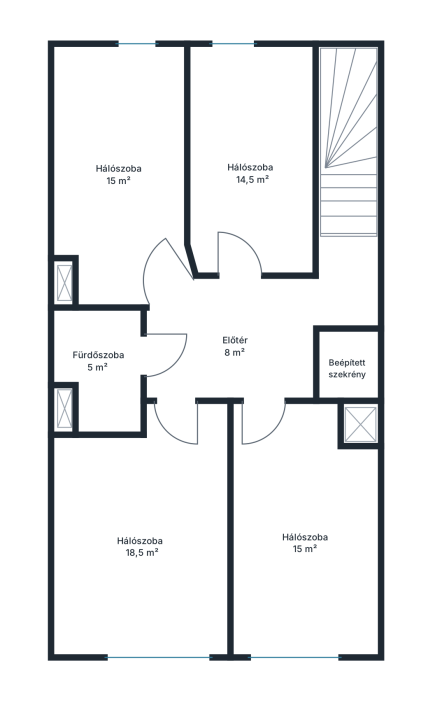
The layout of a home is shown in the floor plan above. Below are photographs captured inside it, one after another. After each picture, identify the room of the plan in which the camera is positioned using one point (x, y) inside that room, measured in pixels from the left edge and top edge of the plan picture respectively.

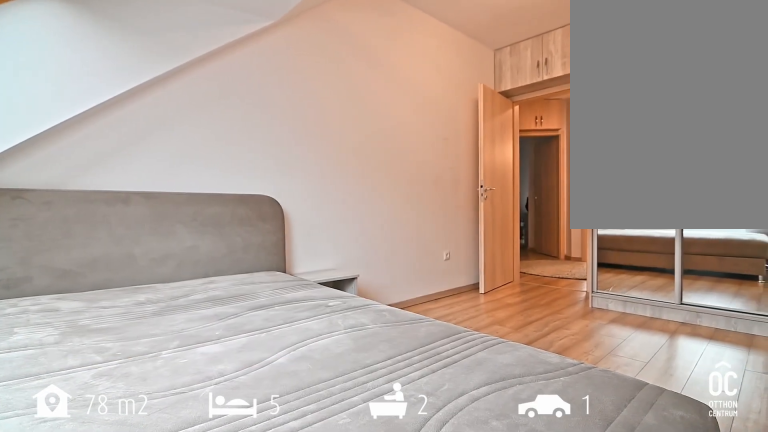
(310, 544)
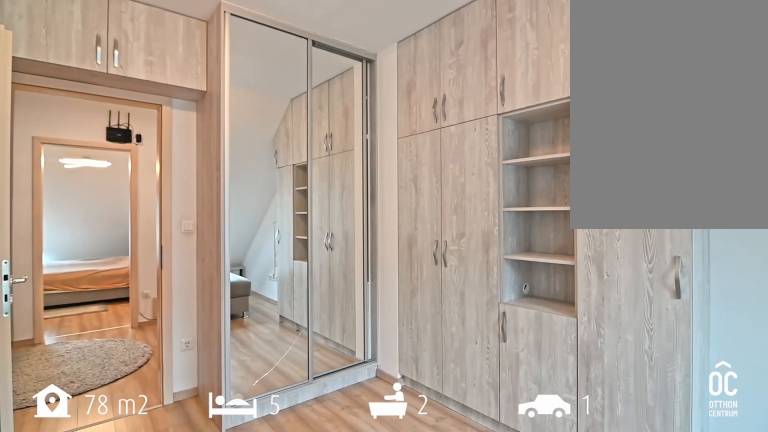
(310, 544)
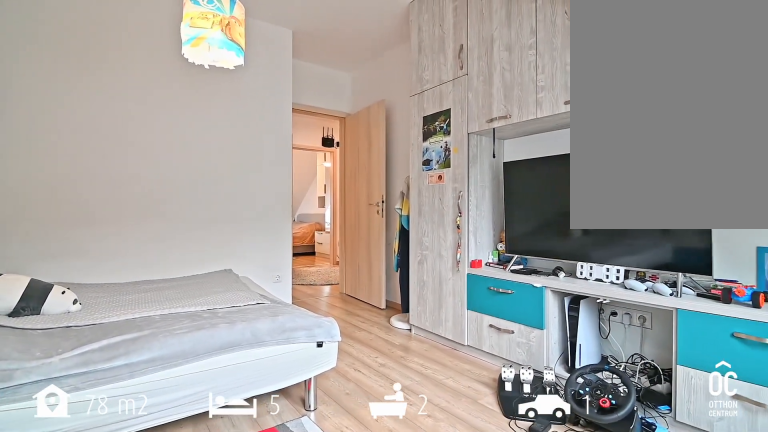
(140, 544)
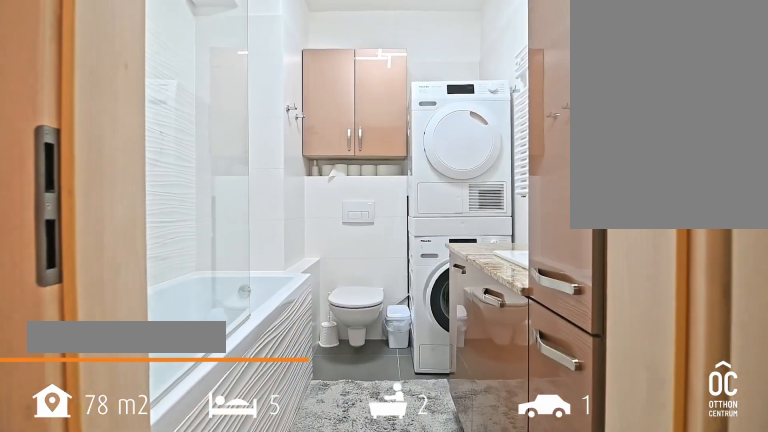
(99, 363)
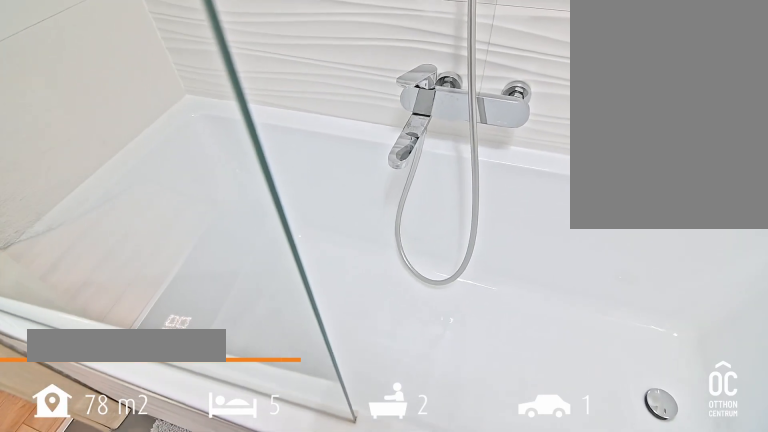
(99, 363)
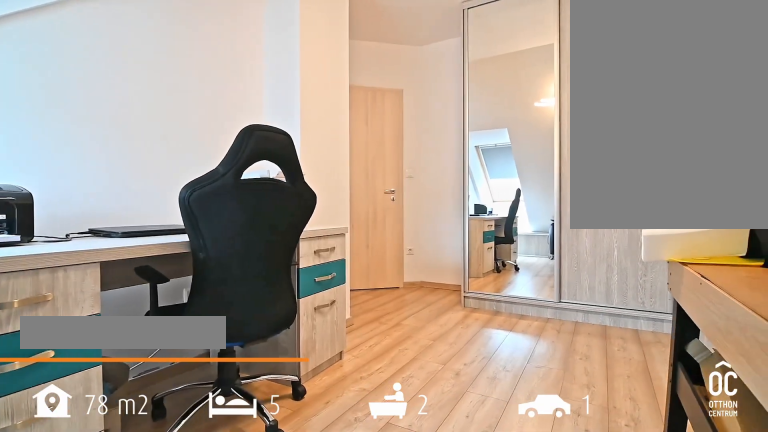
(119, 170)
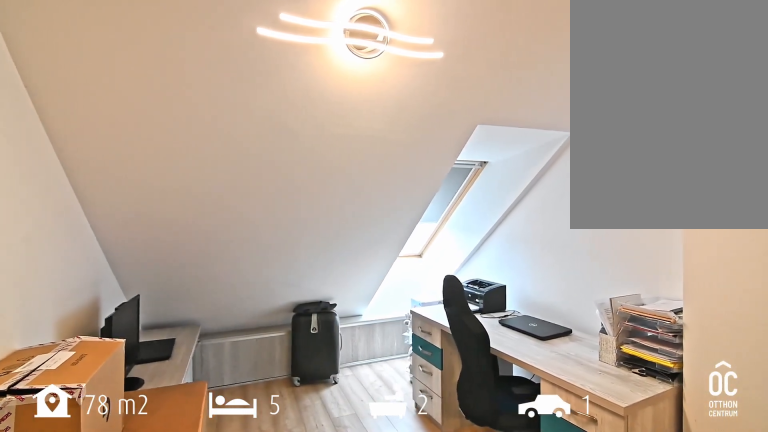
(119, 170)
